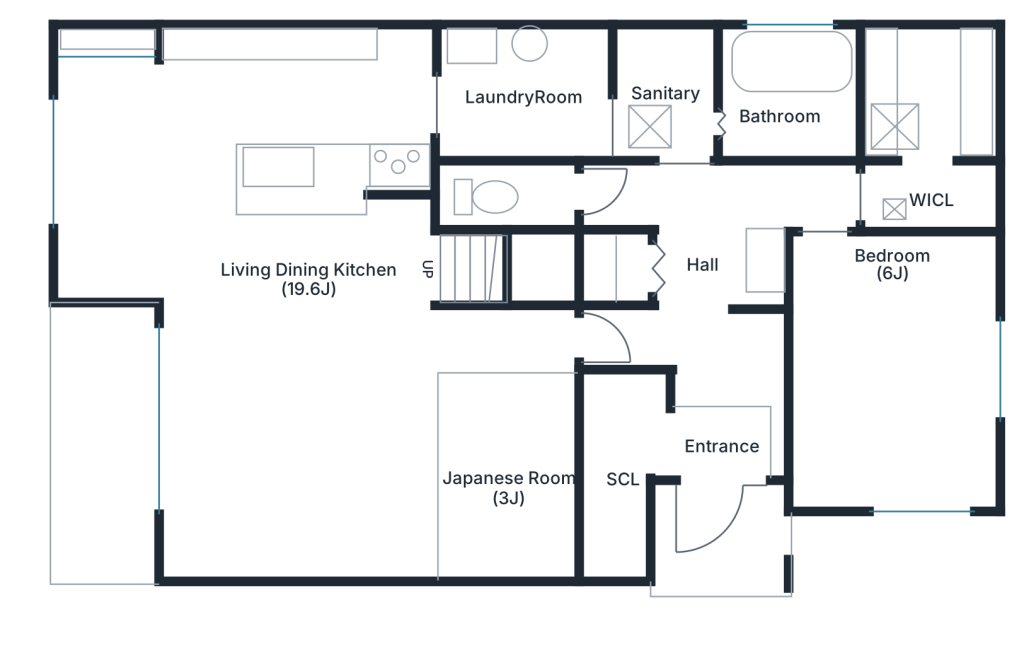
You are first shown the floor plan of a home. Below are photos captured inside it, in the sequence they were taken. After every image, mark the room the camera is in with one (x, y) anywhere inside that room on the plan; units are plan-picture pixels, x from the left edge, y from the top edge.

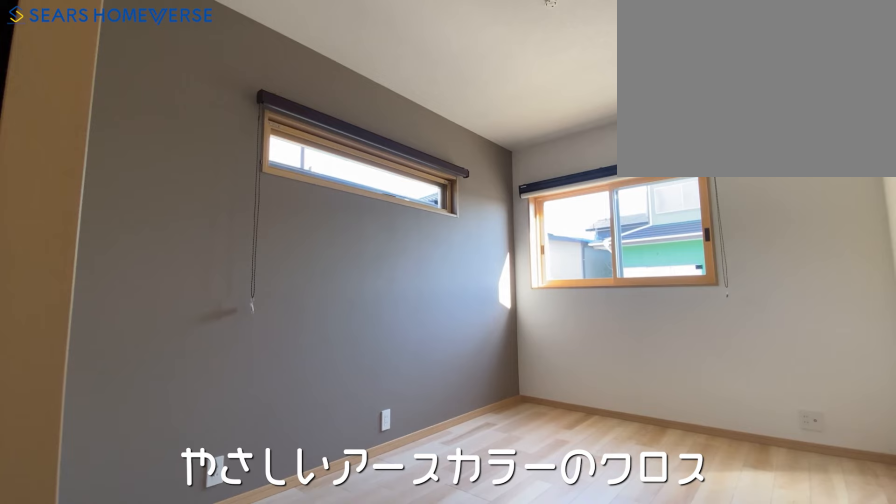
(898, 373)
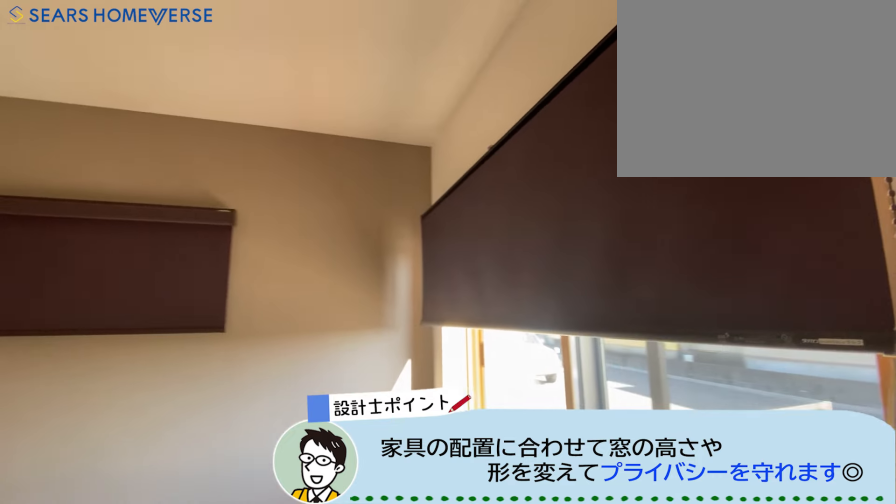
(898, 373)
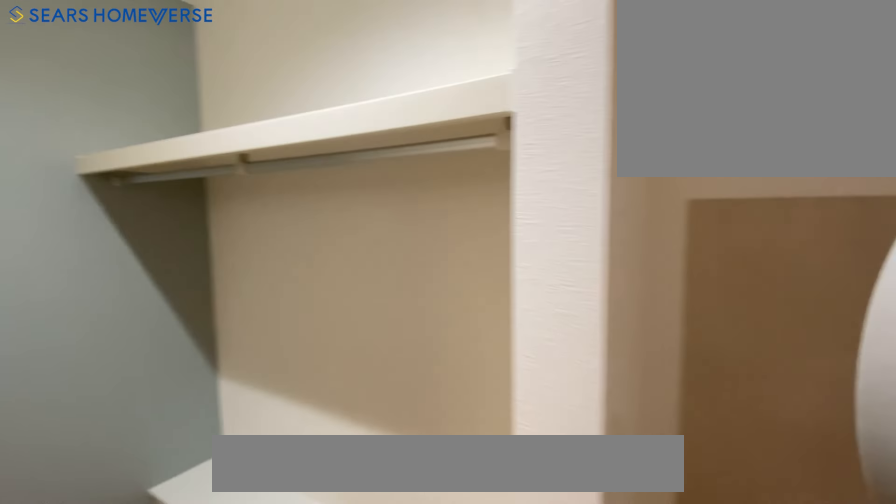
(930, 112)
